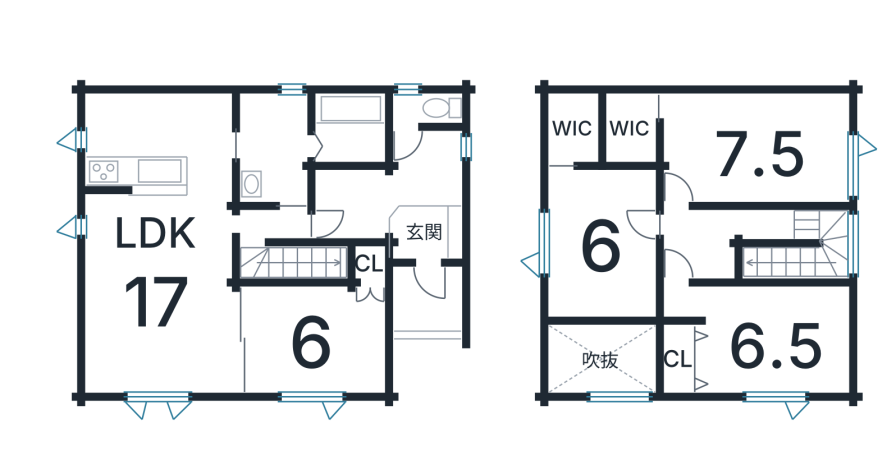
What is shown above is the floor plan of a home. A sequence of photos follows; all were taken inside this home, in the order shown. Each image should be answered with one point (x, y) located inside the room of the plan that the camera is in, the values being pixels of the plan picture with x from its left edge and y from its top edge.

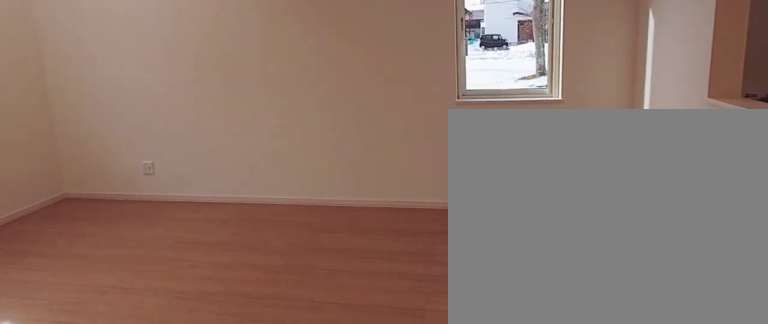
(159, 291)
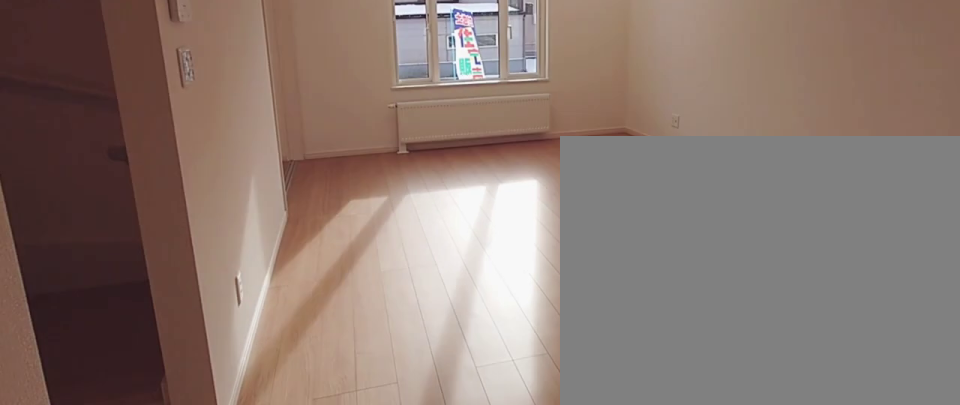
(159, 291)
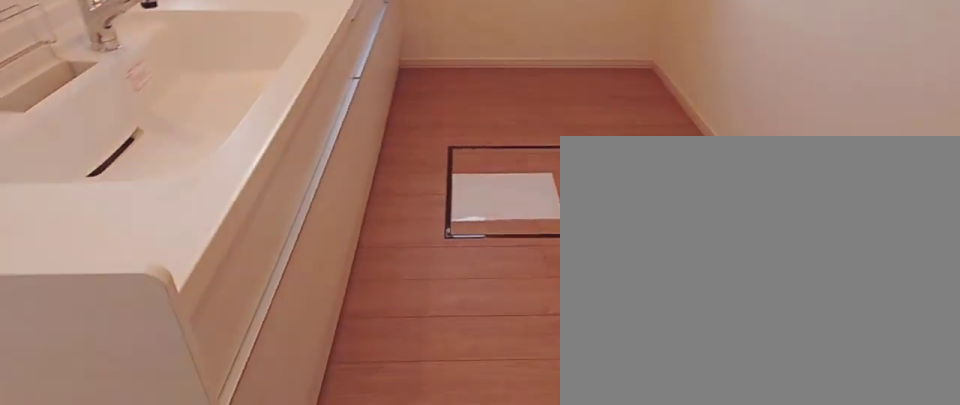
(148, 143)
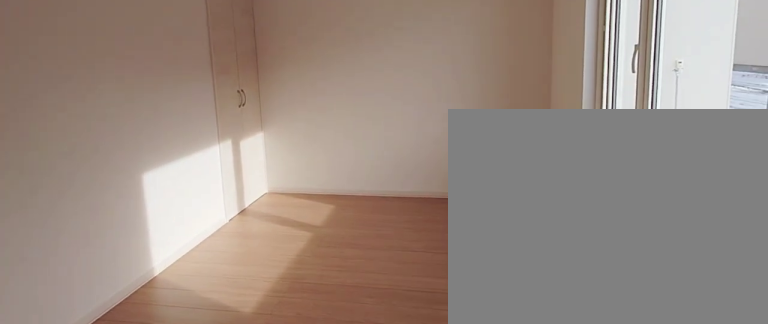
(317, 342)
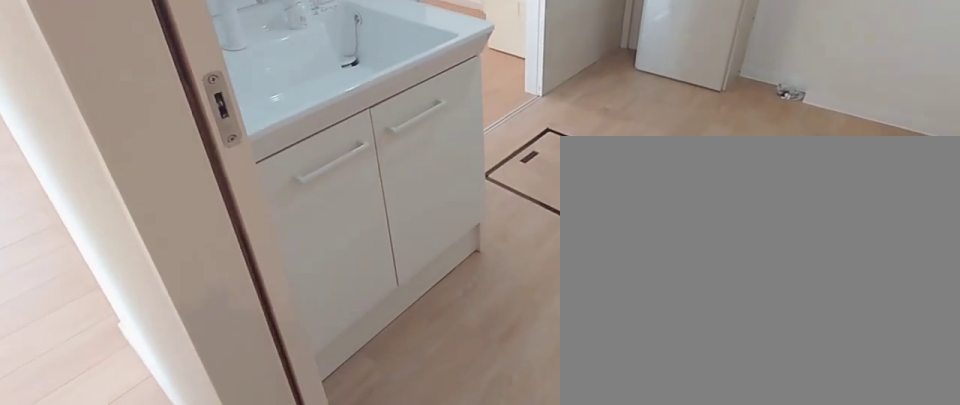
(269, 149)
